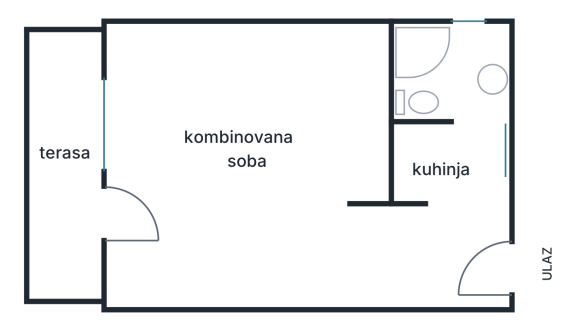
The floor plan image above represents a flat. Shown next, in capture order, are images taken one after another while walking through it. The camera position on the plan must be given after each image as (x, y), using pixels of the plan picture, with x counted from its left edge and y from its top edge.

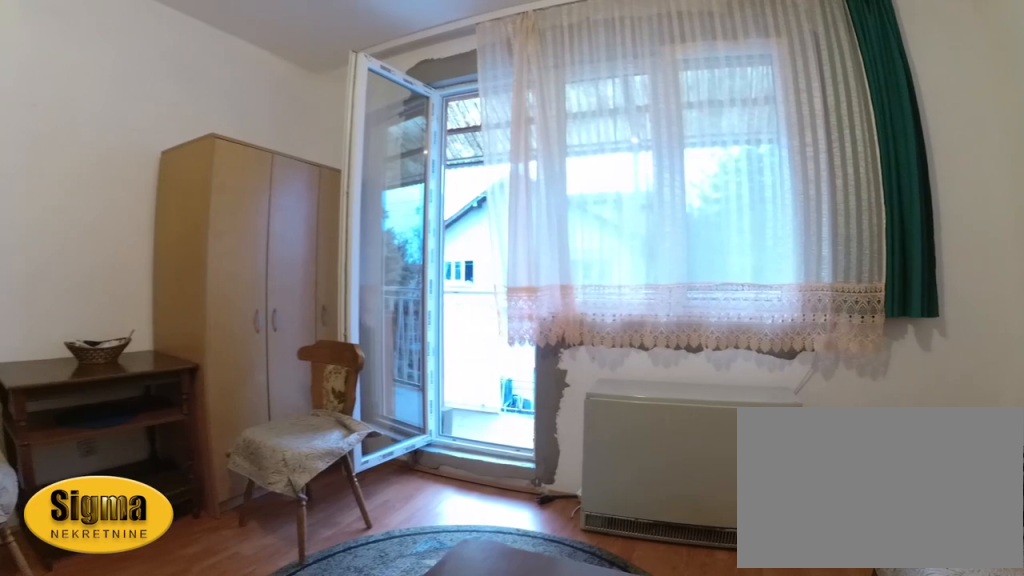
(274, 106)
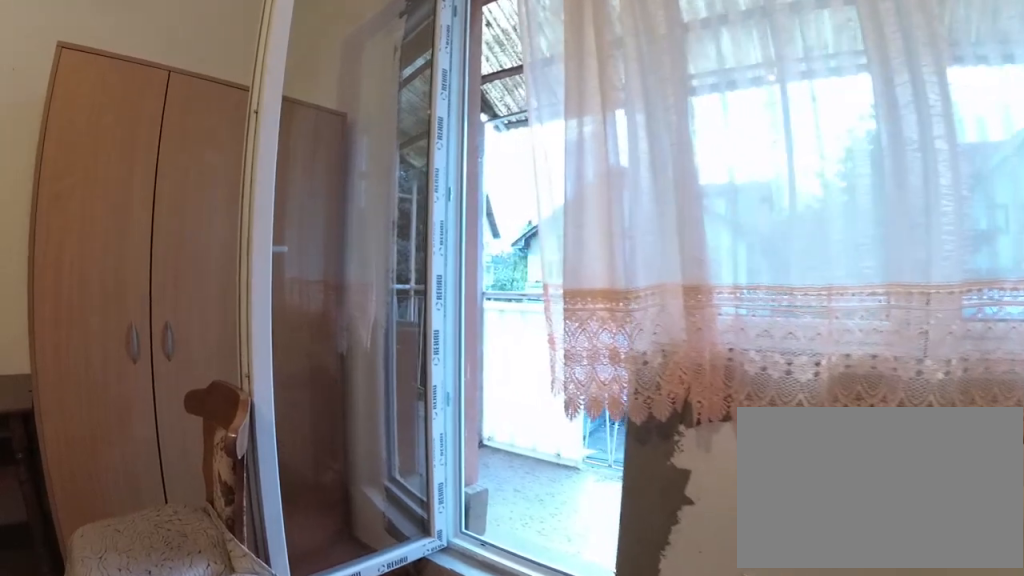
(193, 172)
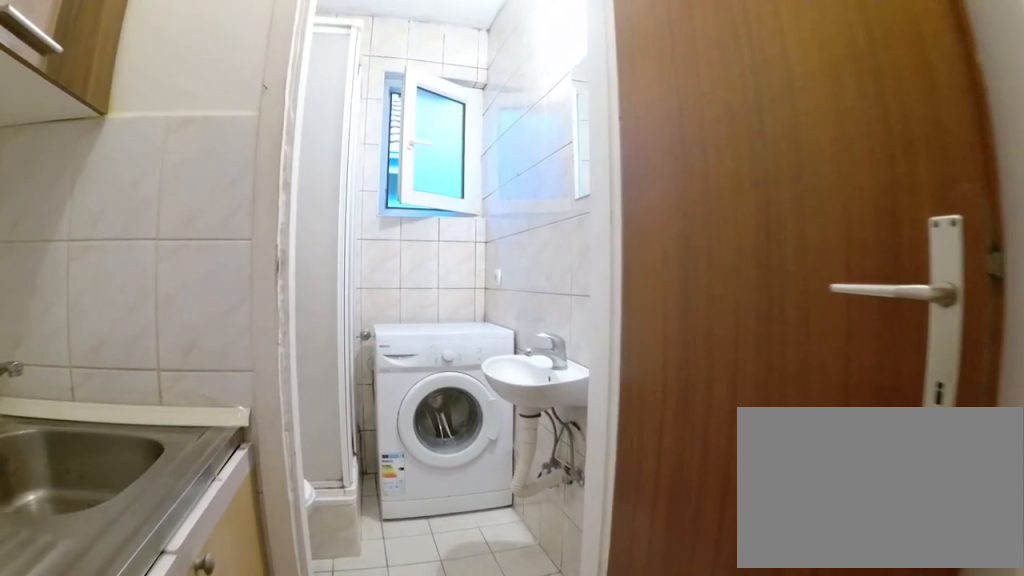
(459, 182)
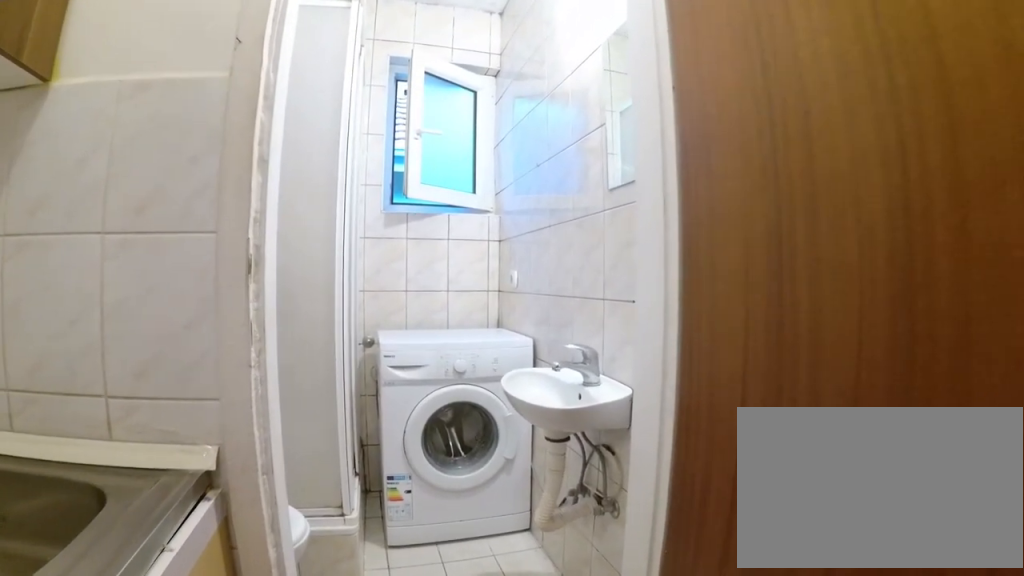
(462, 172)
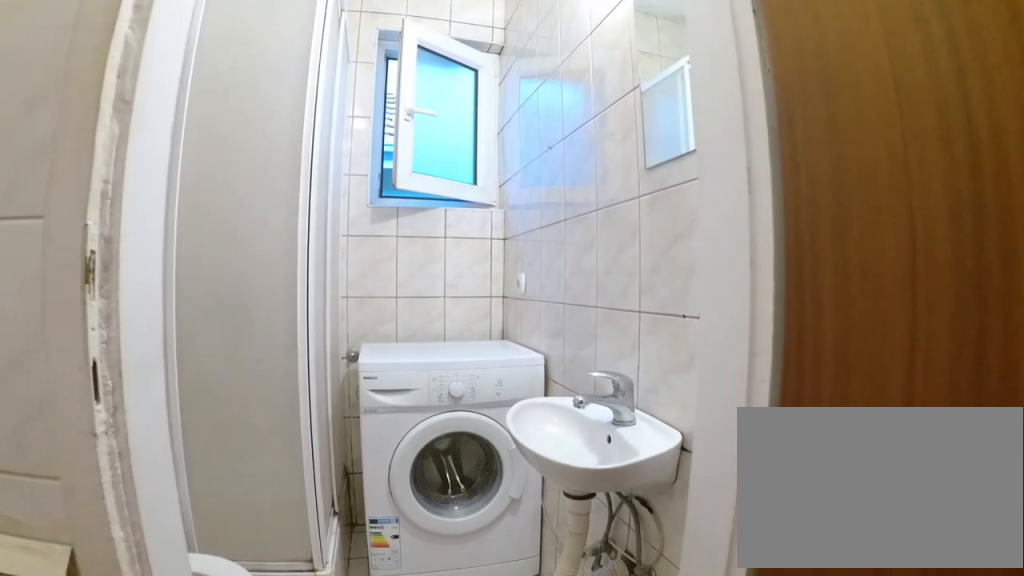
(468, 155)
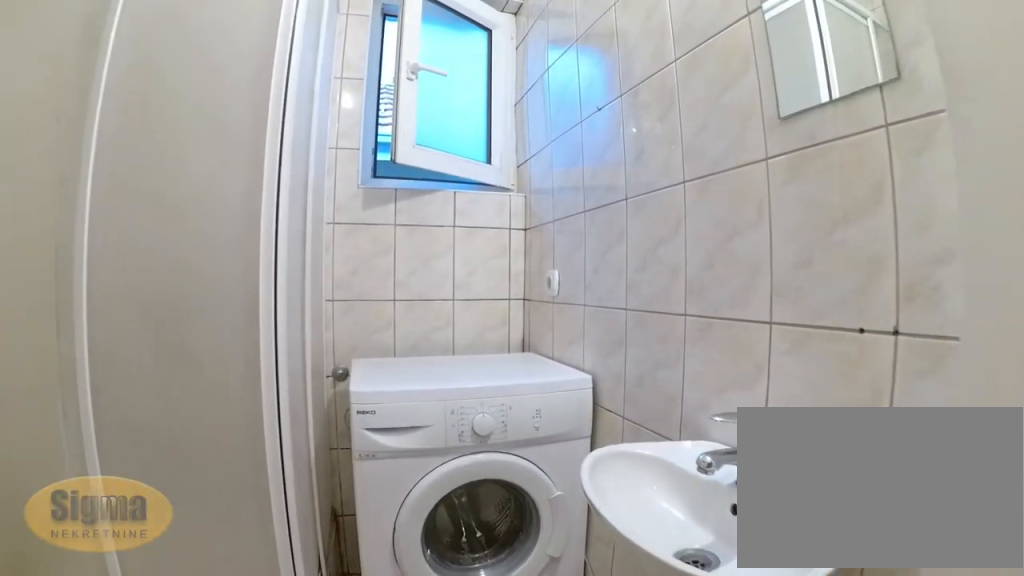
(473, 134)
